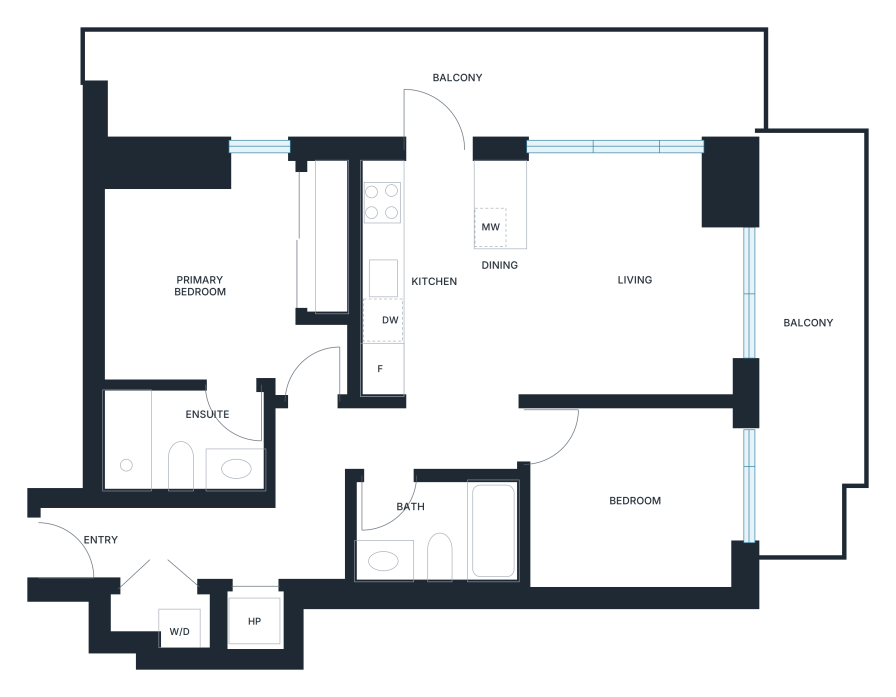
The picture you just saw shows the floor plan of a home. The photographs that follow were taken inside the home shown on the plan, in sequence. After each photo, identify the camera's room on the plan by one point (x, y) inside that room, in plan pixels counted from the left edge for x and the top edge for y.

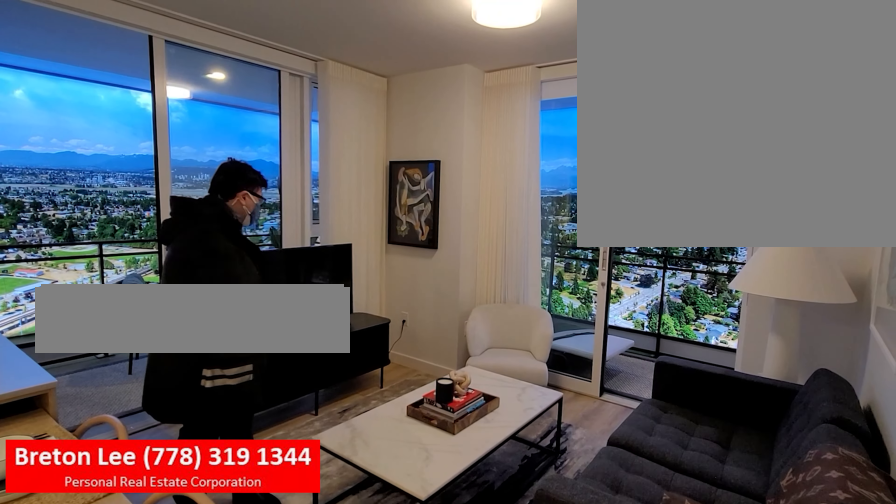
(642, 237)
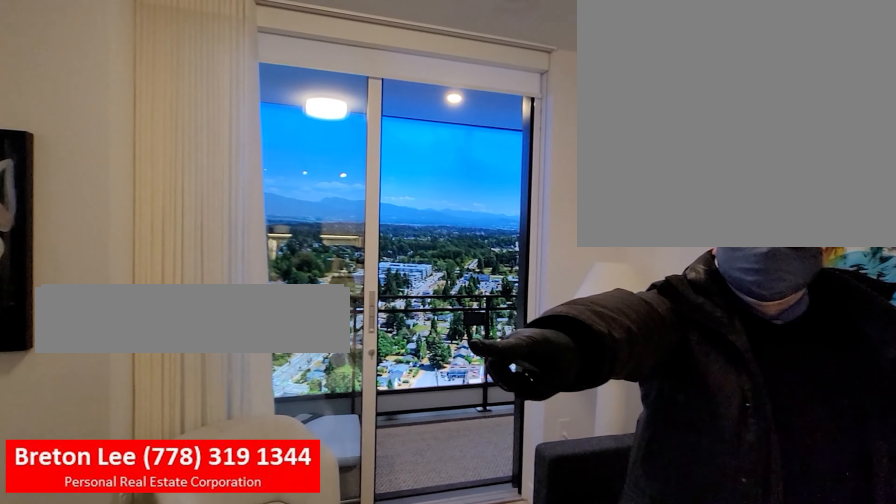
(642, 236)
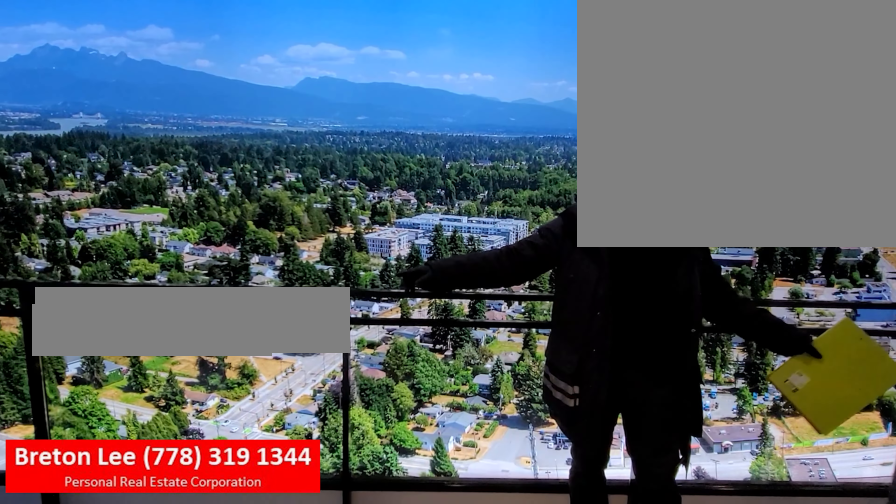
(812, 377)
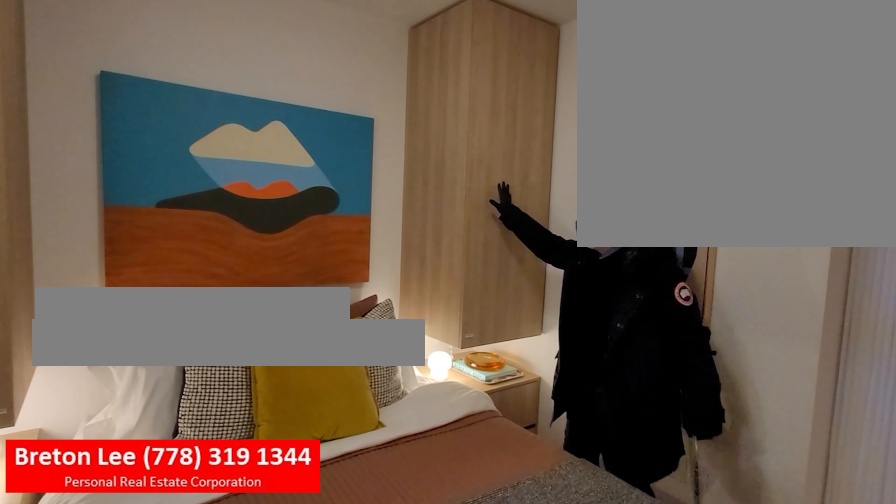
(193, 235)
